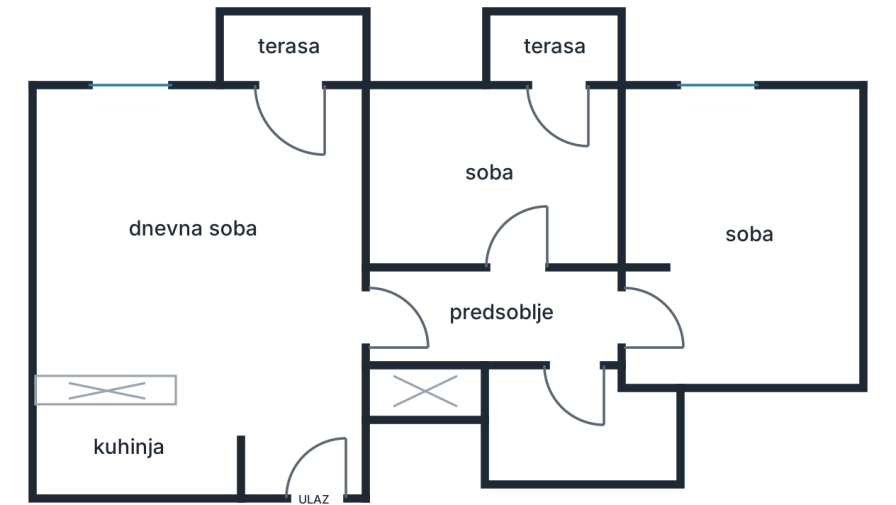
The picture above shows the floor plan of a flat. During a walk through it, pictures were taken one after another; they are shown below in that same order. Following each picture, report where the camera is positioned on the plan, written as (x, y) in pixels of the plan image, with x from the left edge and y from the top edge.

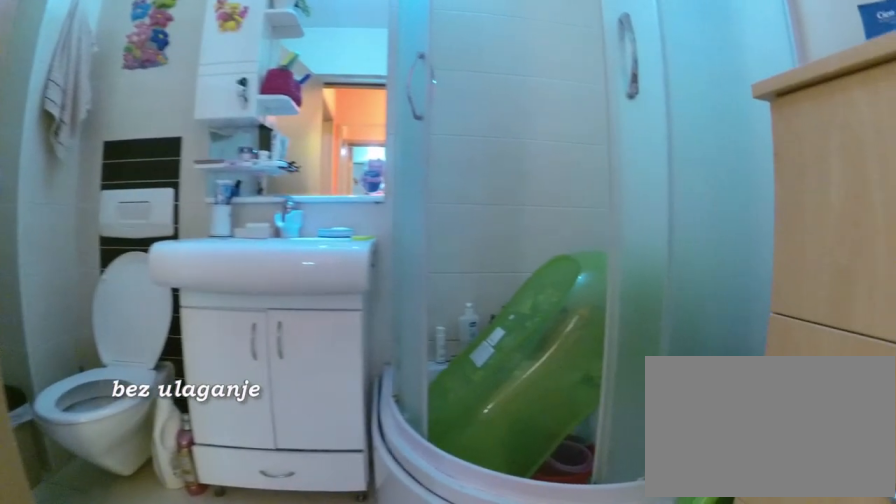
(567, 329)
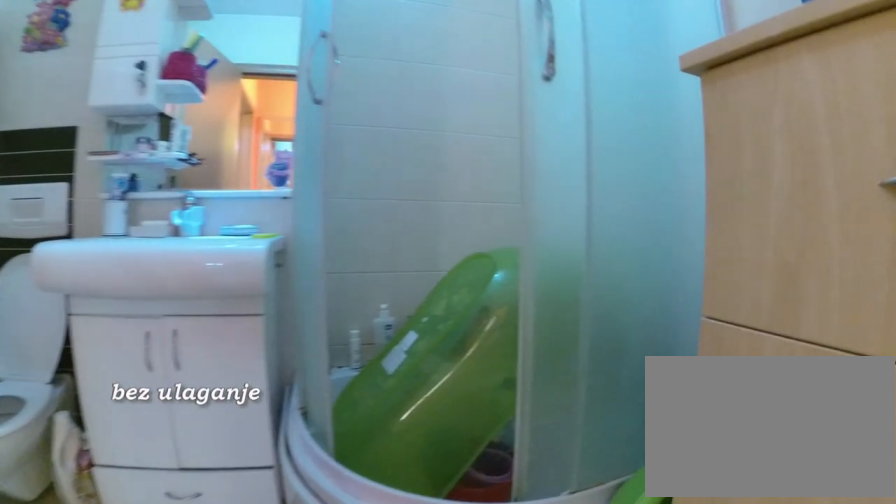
(570, 342)
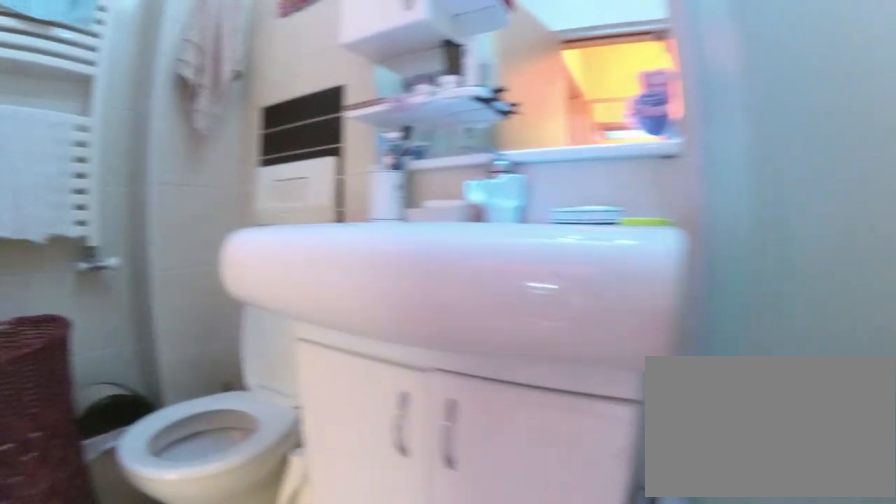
(552, 390)
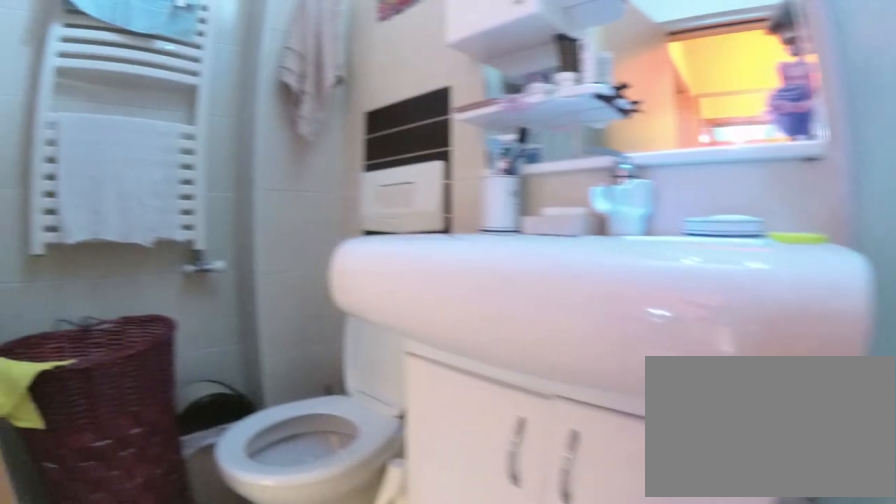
(550, 395)
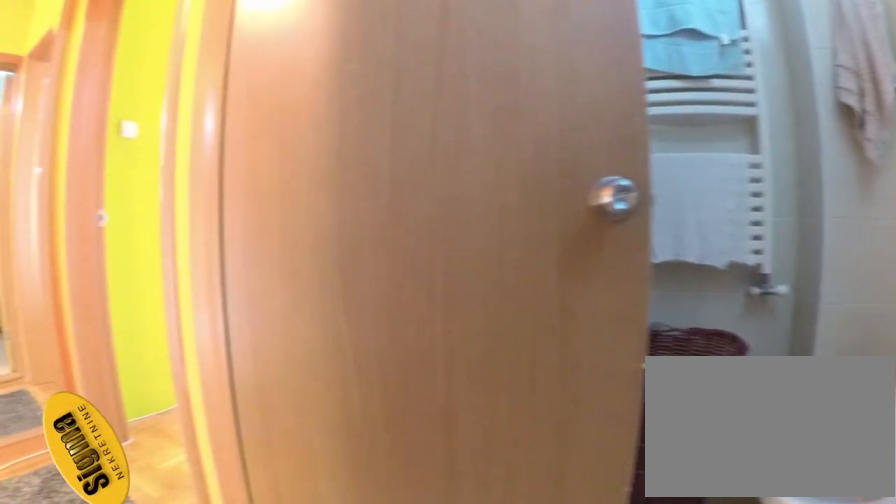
(544, 449)
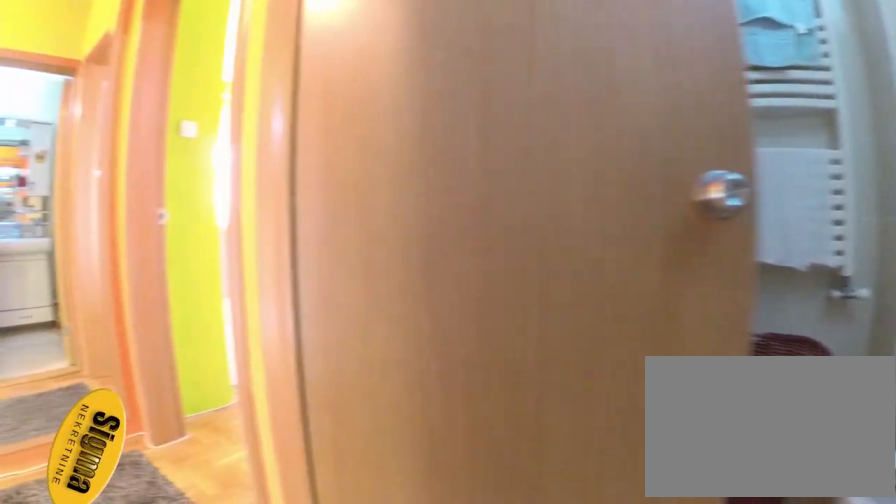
(547, 449)
